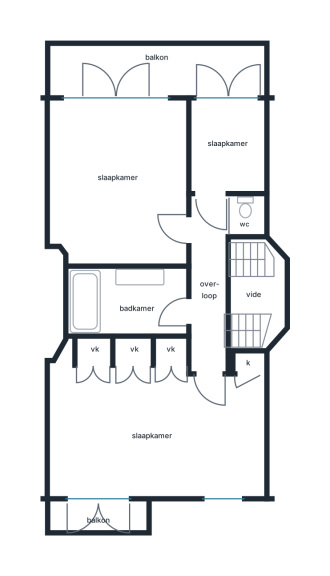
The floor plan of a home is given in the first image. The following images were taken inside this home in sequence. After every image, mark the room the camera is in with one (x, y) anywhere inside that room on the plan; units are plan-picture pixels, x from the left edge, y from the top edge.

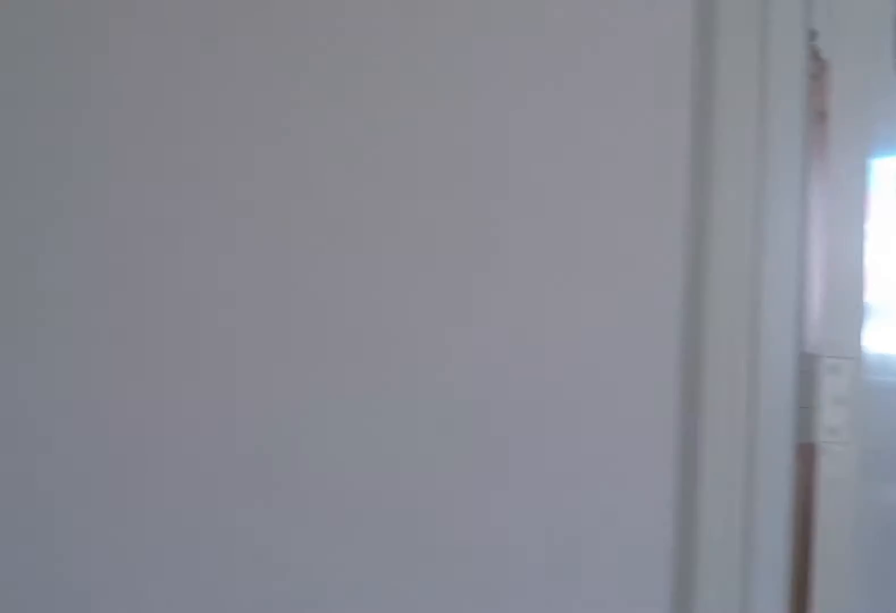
(221, 291)
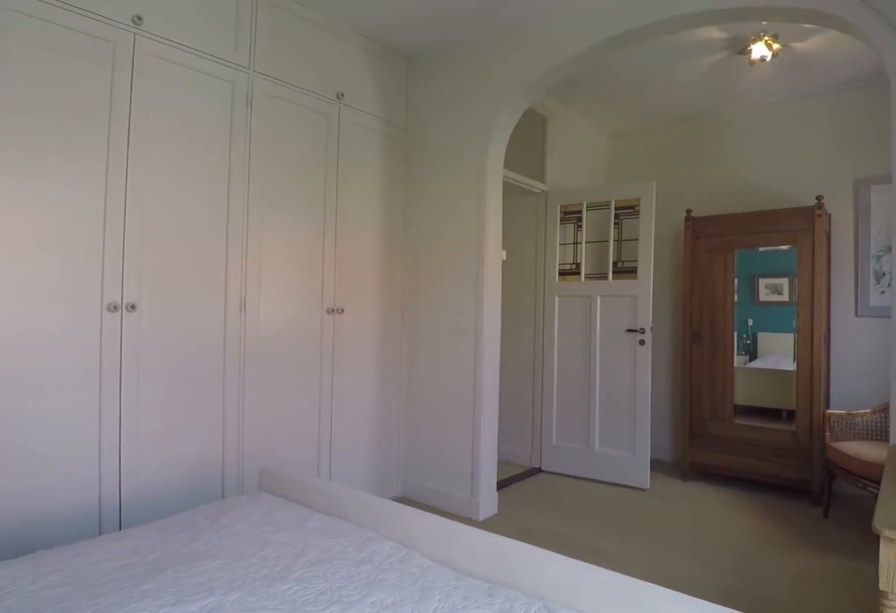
(234, 437)
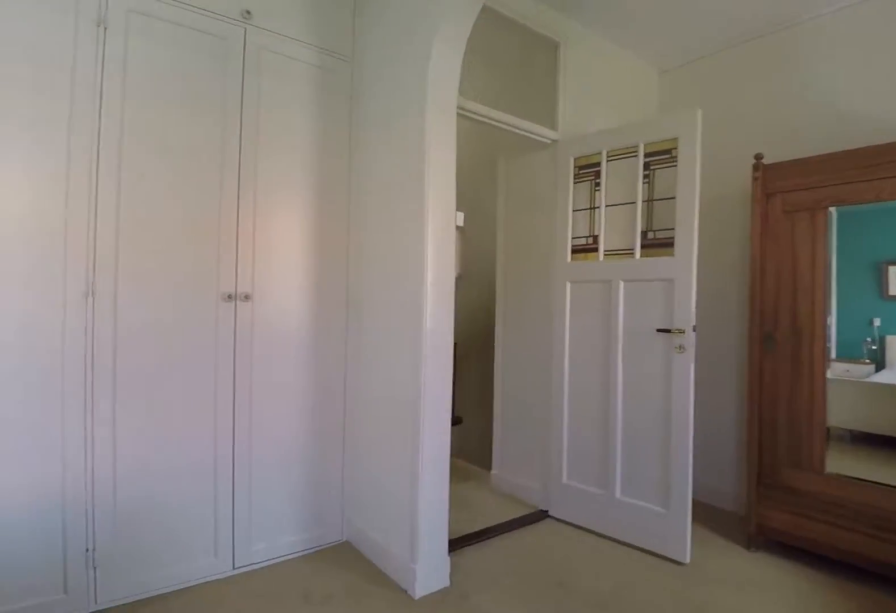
(234, 437)
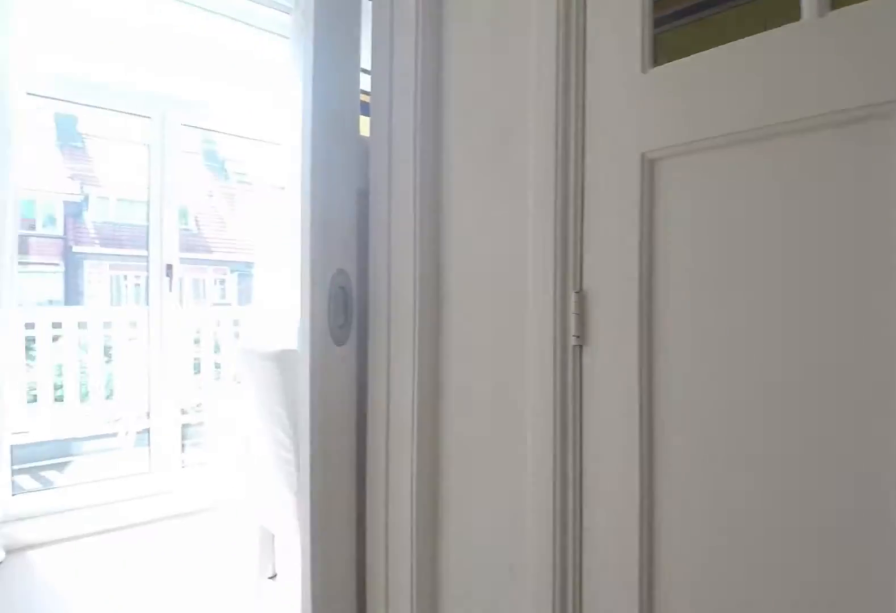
(225, 296)
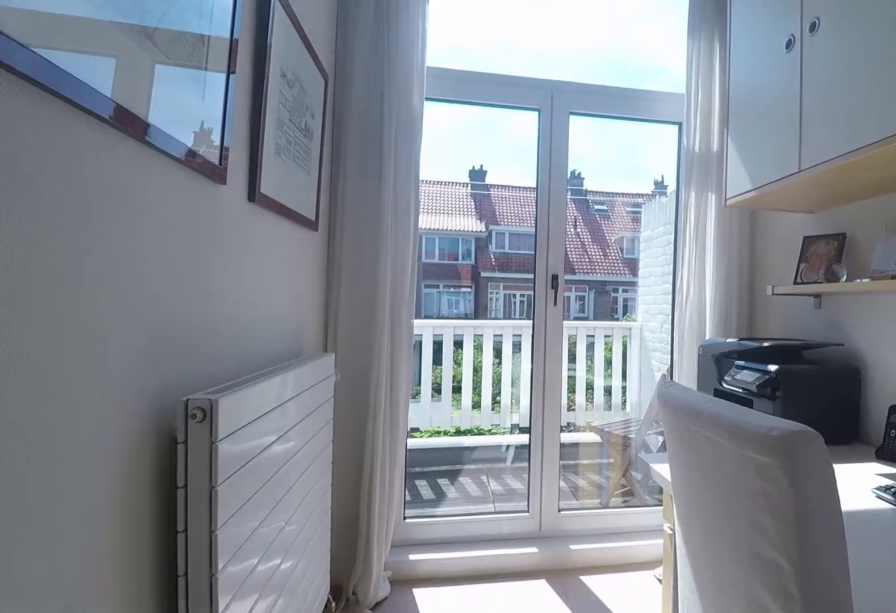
(227, 147)
